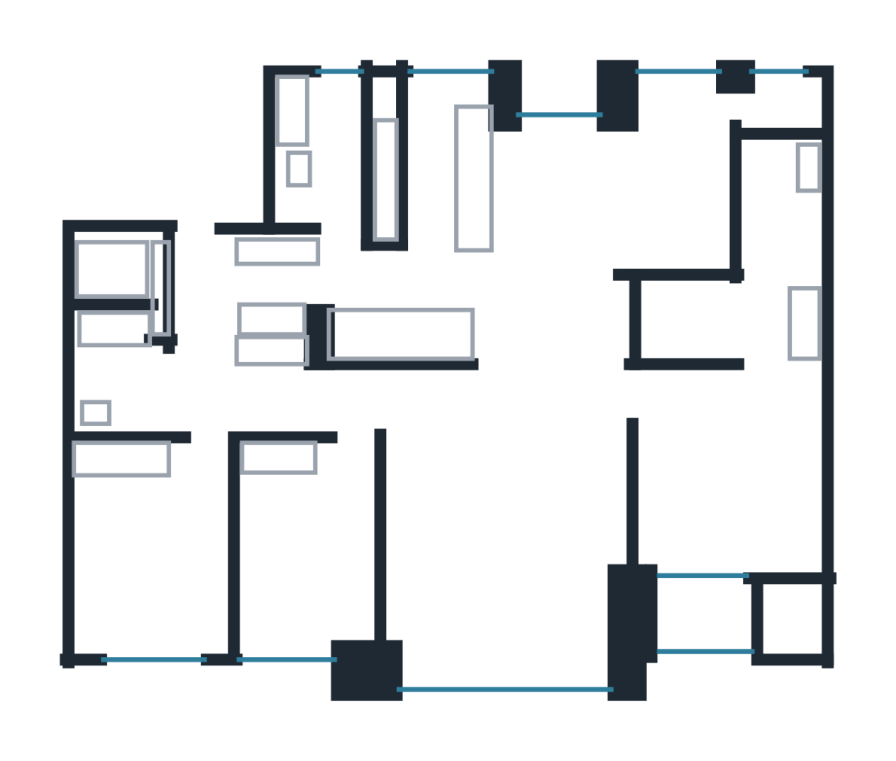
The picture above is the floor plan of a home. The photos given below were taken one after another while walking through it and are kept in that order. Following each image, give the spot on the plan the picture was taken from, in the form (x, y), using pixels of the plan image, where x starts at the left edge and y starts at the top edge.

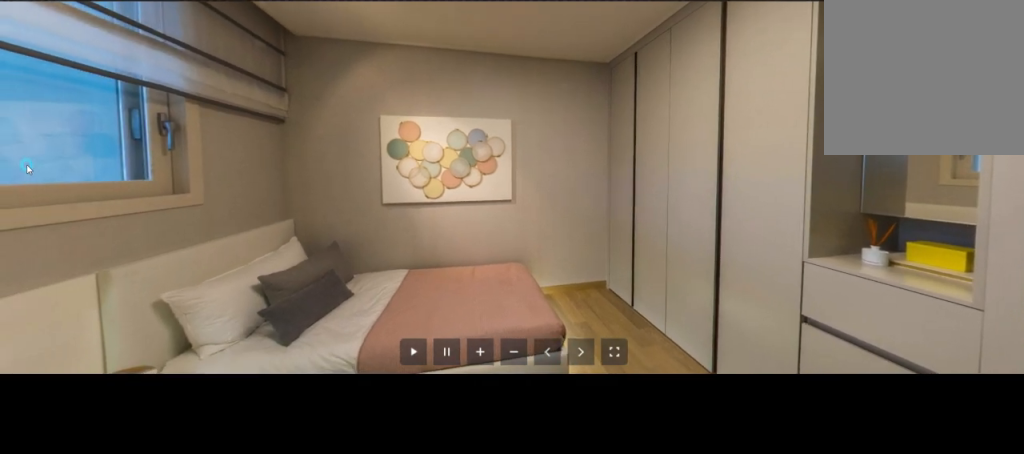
(154, 543)
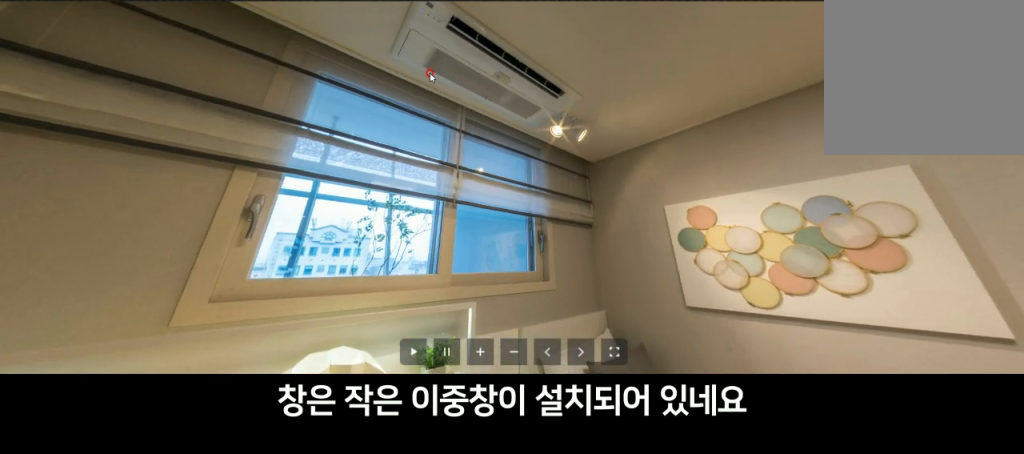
(153, 543)
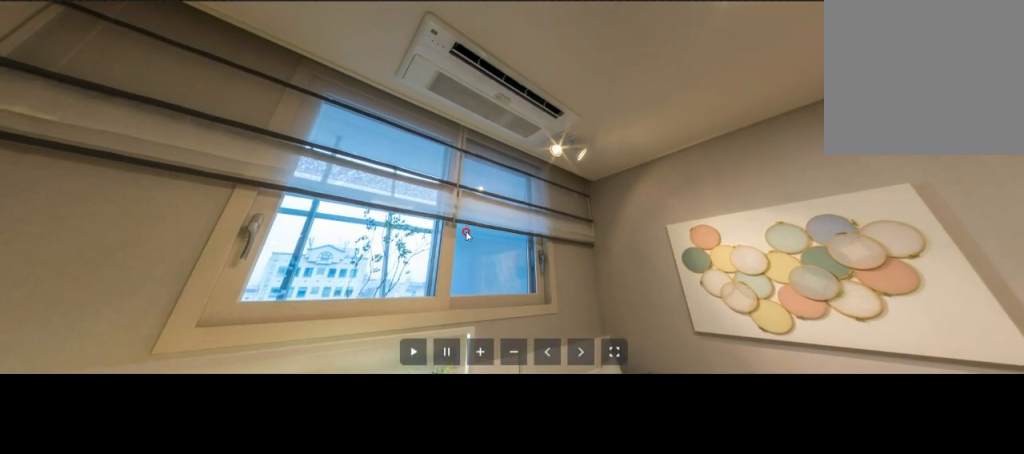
(153, 543)
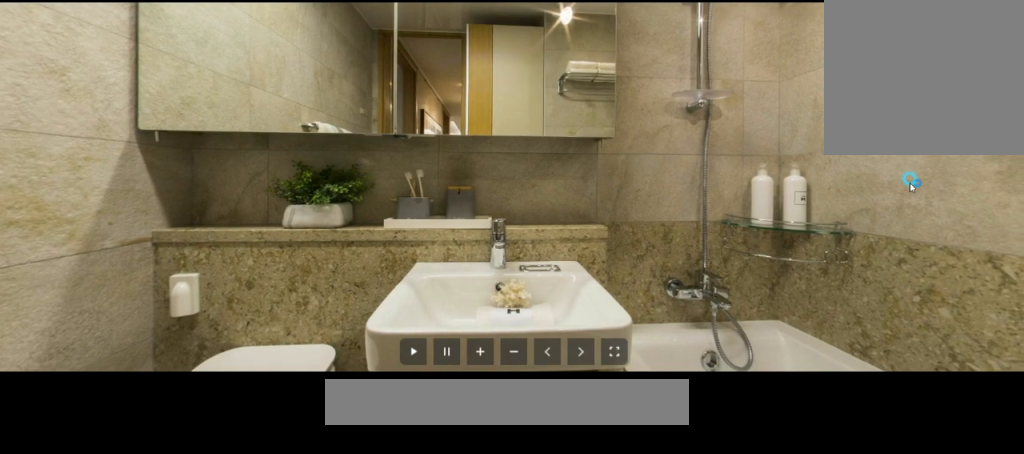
(86, 367)
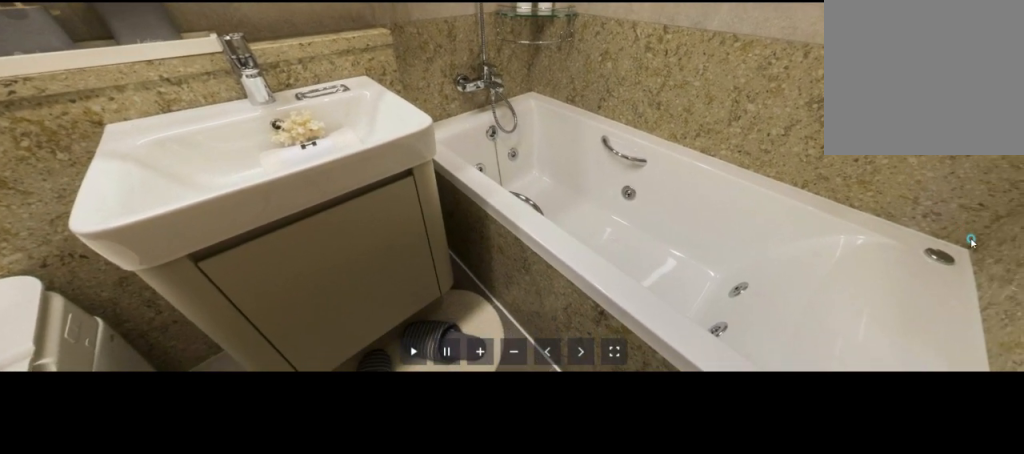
(93, 295)
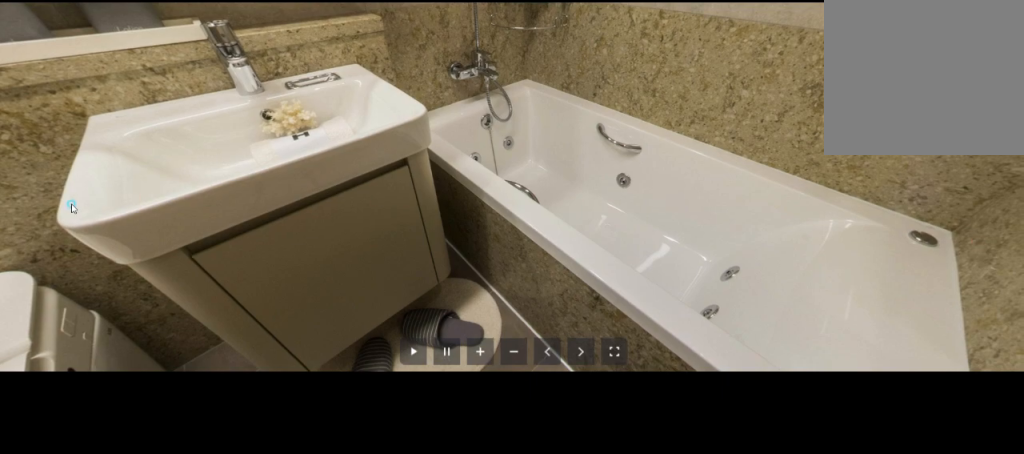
(94, 302)
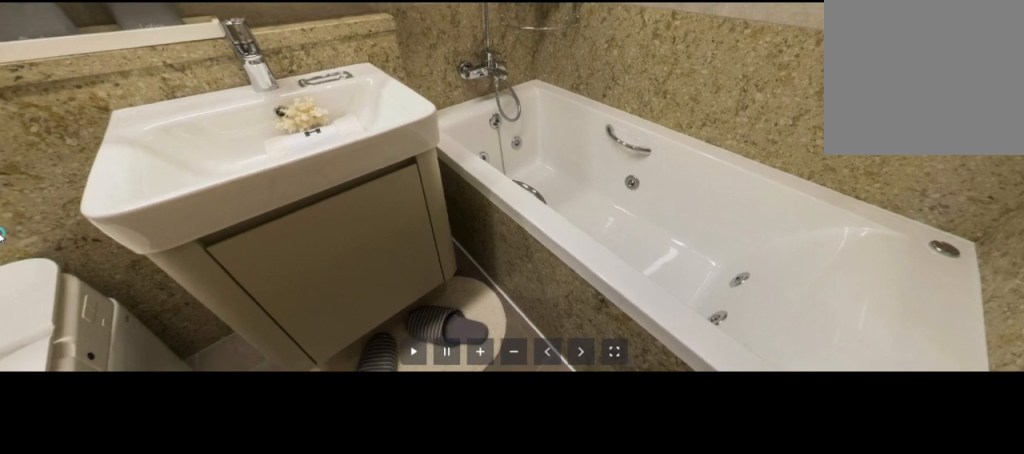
(95, 298)
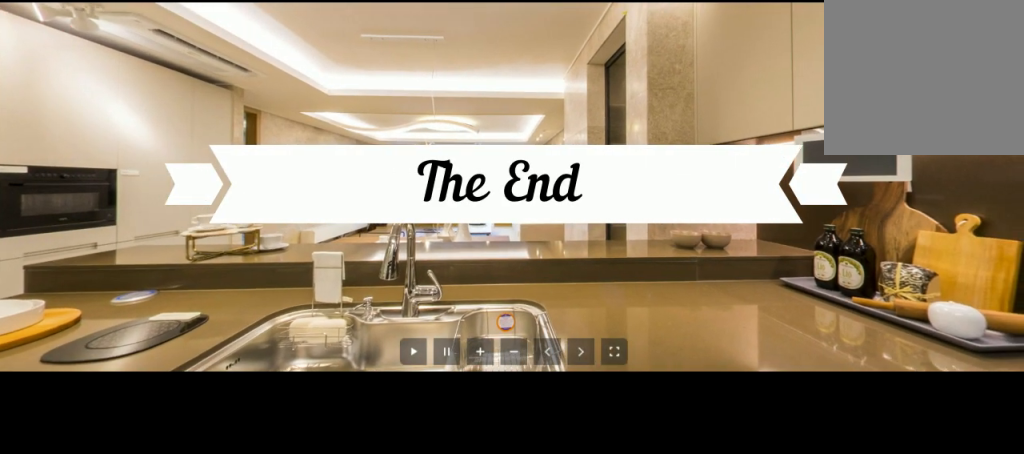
(519, 254)
